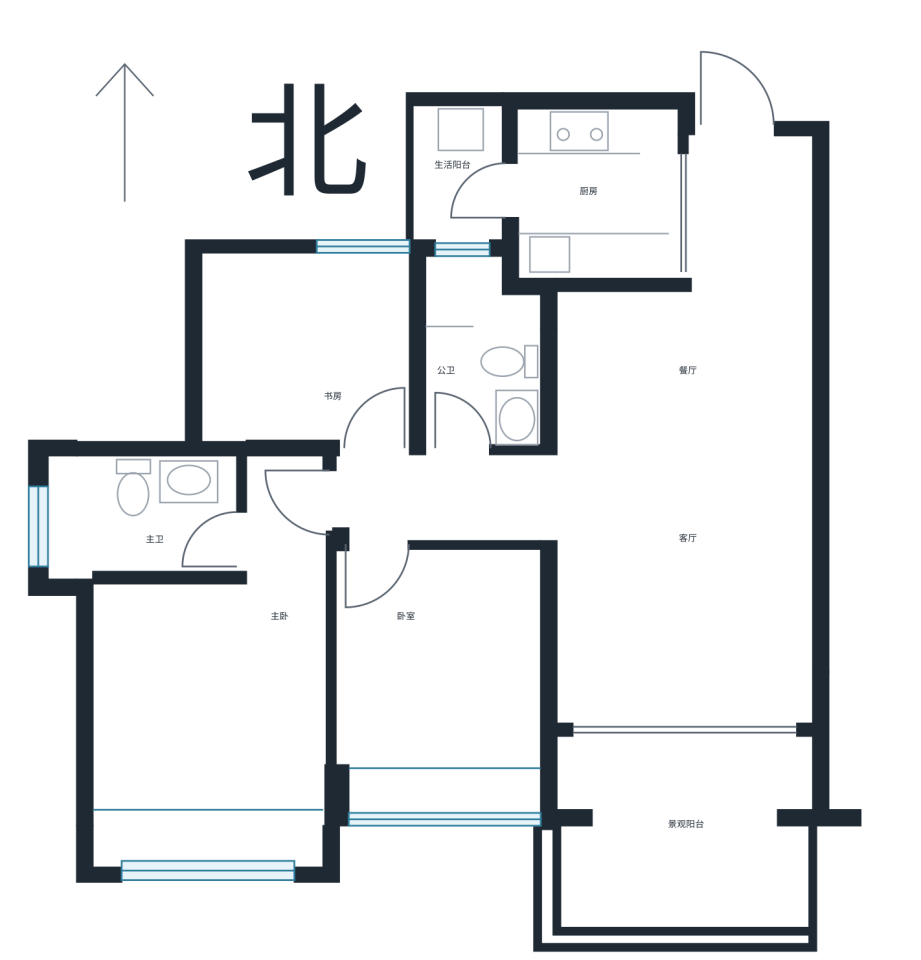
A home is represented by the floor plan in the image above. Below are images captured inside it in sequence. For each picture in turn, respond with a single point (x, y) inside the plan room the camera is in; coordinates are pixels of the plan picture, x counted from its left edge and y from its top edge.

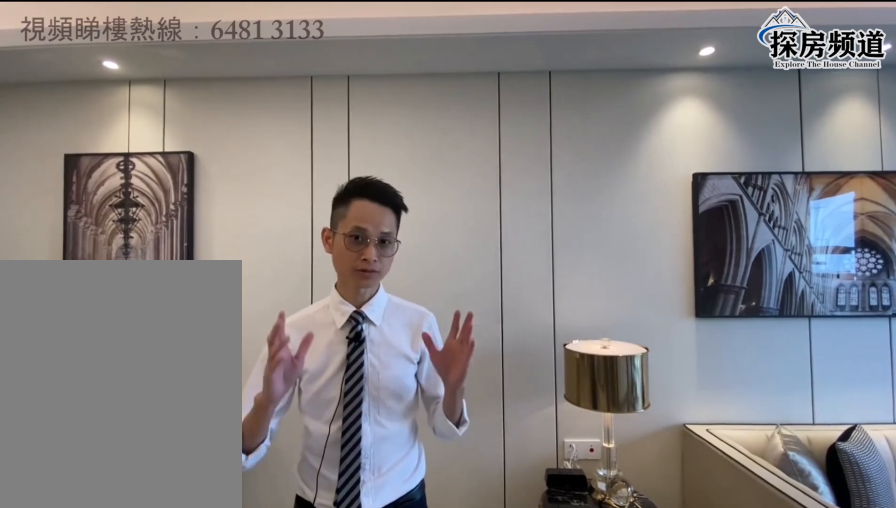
(709, 462)
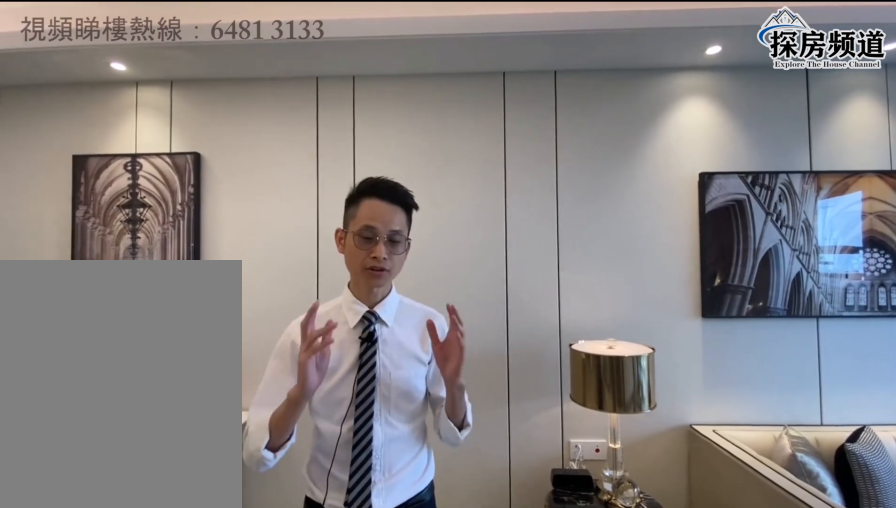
(708, 443)
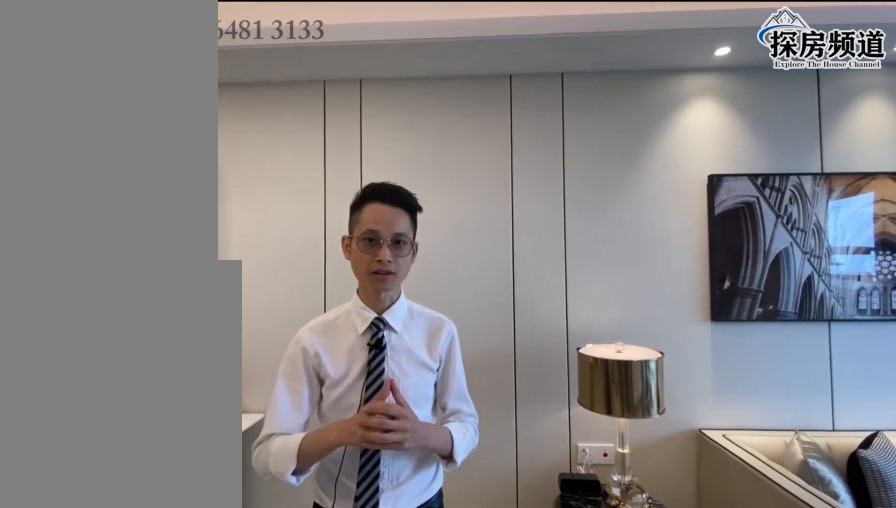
(709, 462)
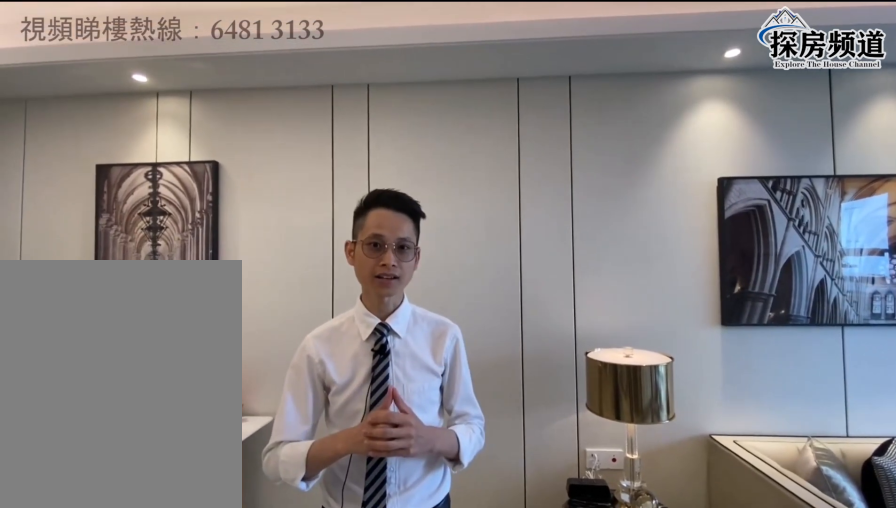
(710, 441)
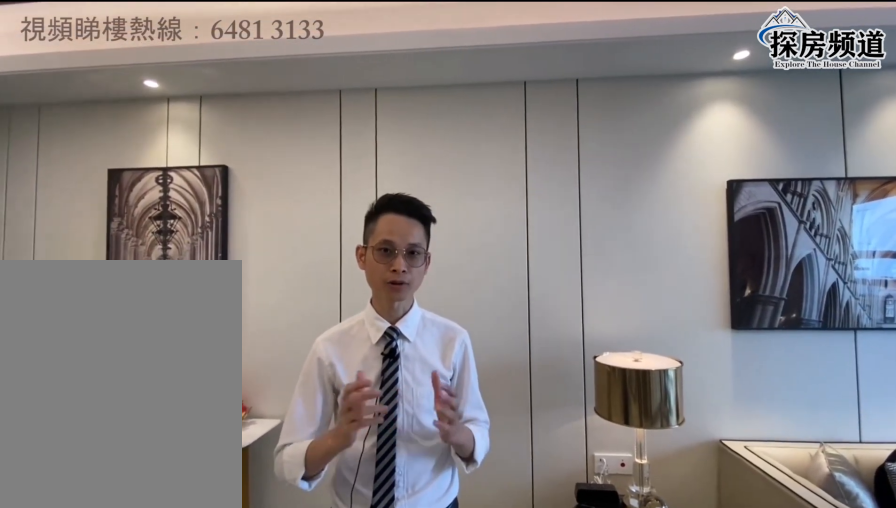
(709, 462)
